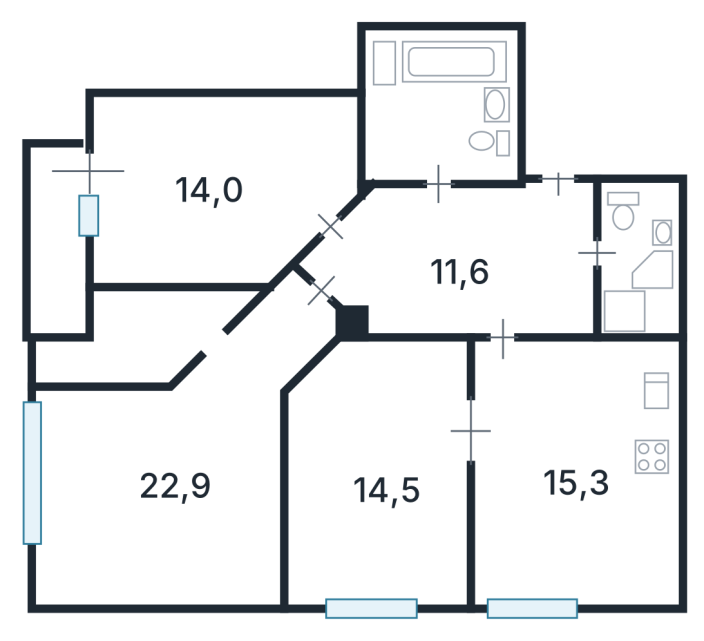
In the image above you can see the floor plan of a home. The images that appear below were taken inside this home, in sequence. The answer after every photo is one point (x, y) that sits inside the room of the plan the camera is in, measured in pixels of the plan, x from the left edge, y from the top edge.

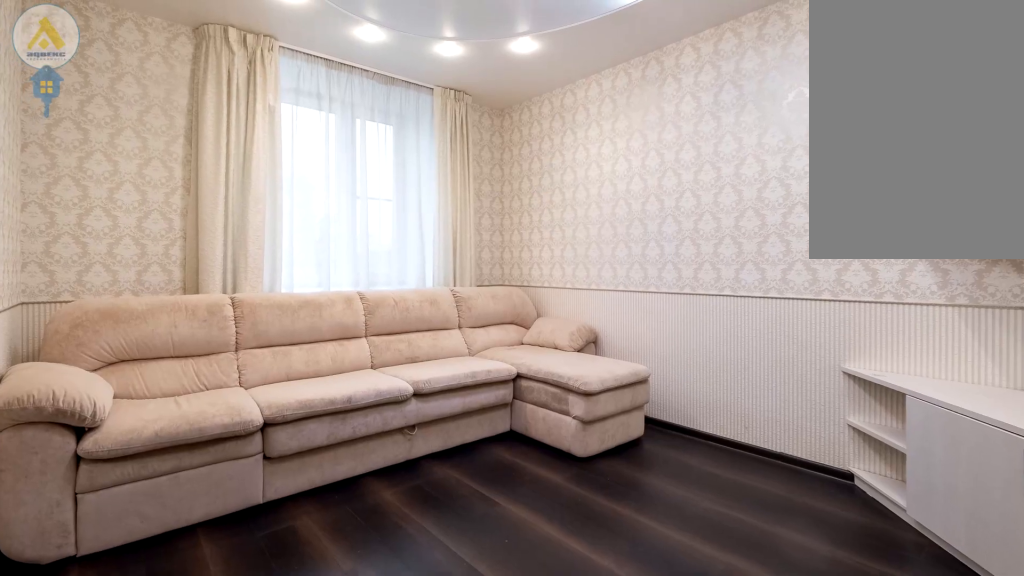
(383, 496)
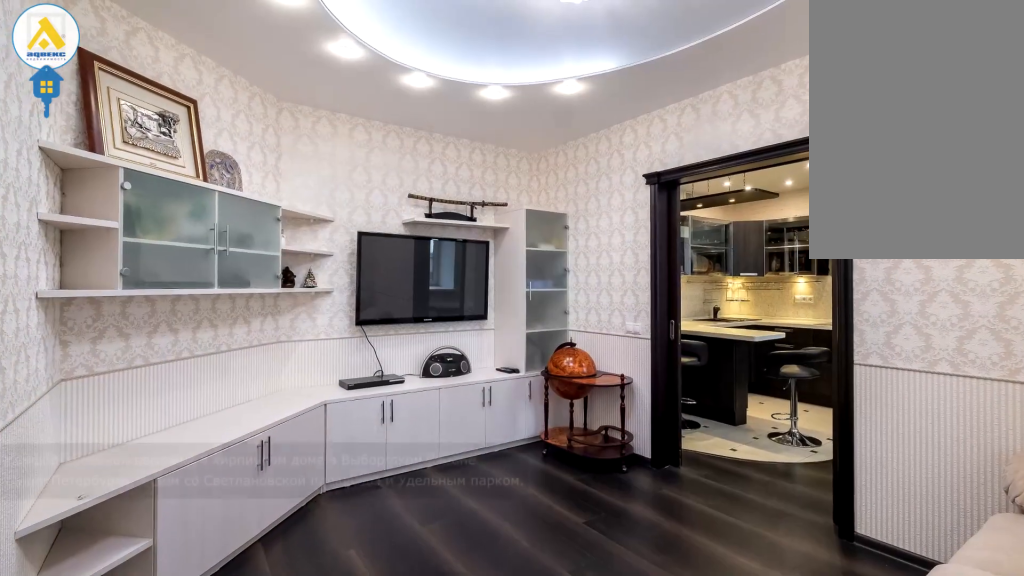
(383, 497)
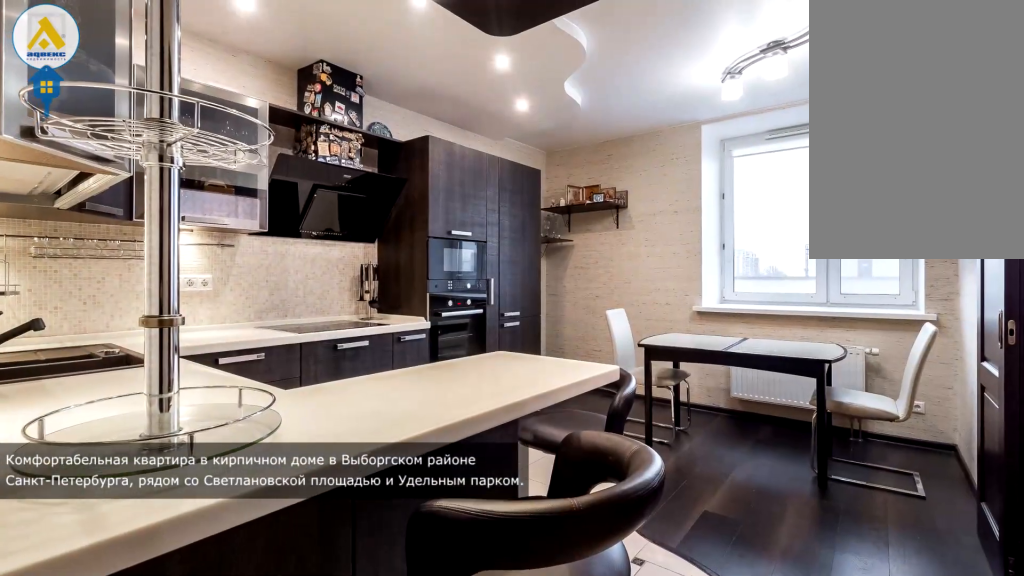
(502, 479)
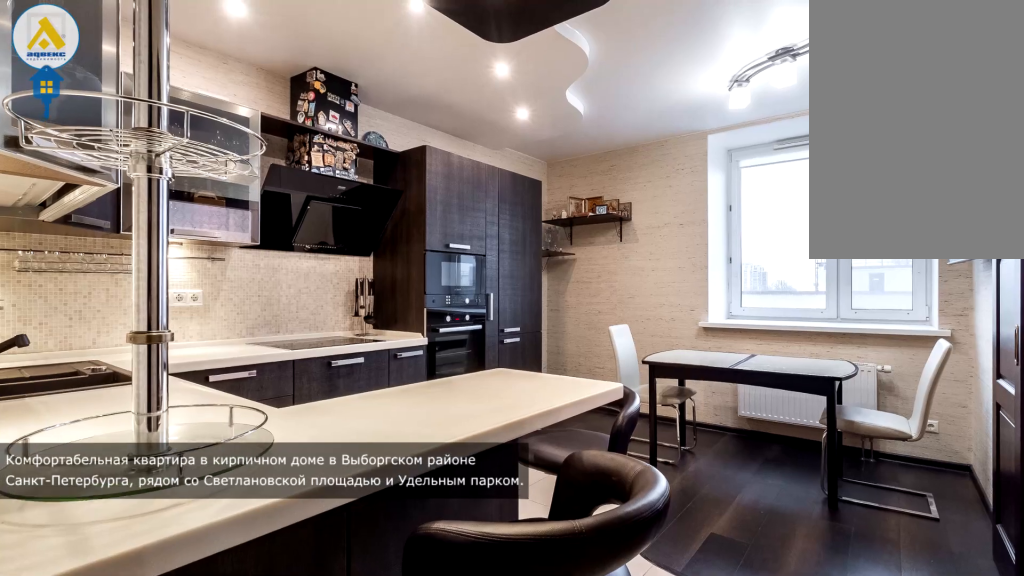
(555, 466)
